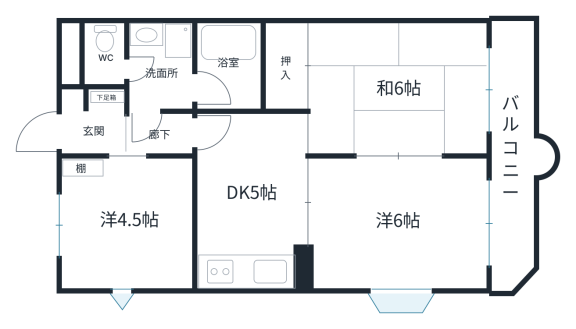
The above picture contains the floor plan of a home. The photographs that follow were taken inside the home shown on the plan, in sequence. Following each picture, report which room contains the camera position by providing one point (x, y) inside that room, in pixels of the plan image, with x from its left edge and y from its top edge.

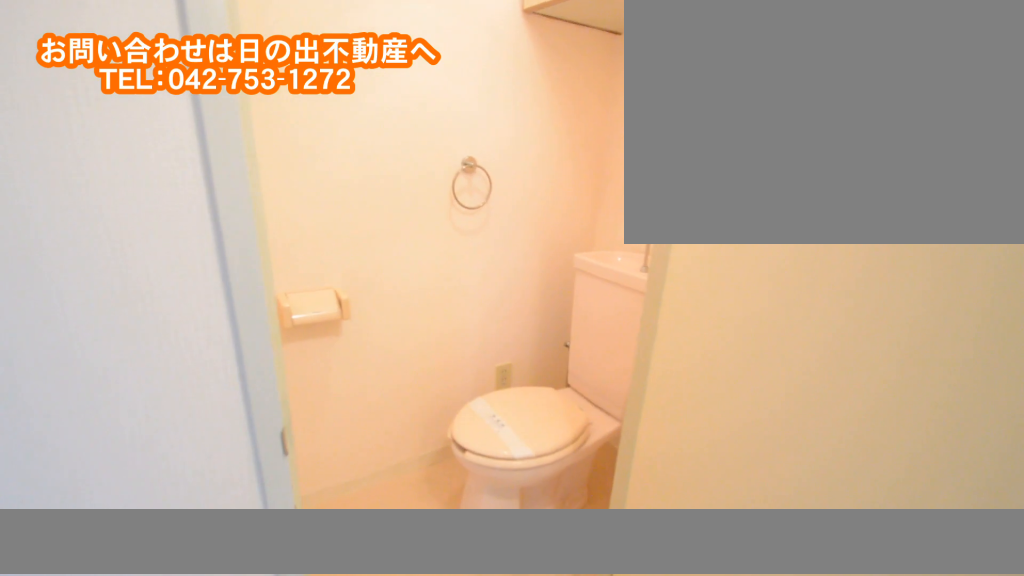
(104, 55)
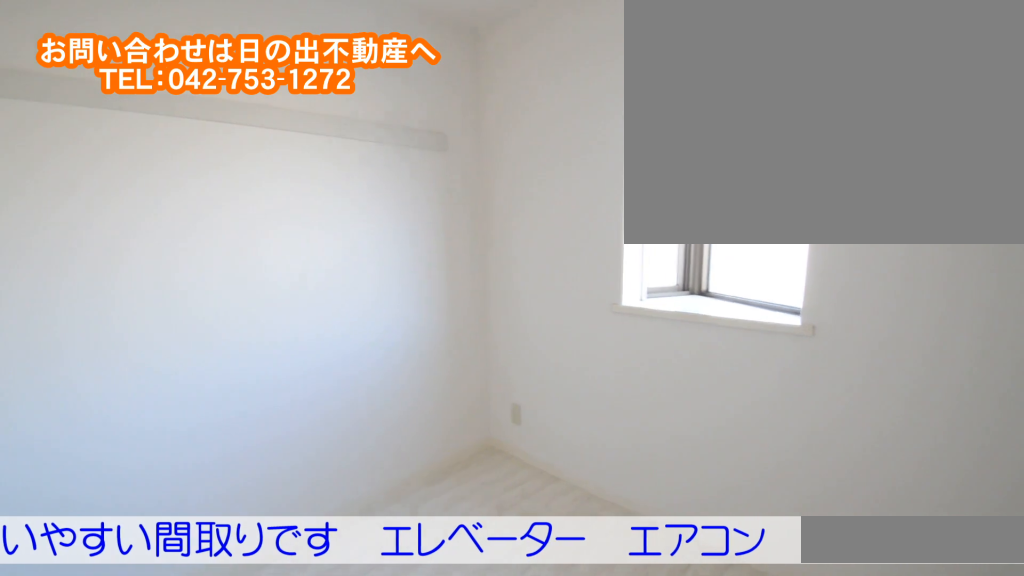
(128, 248)
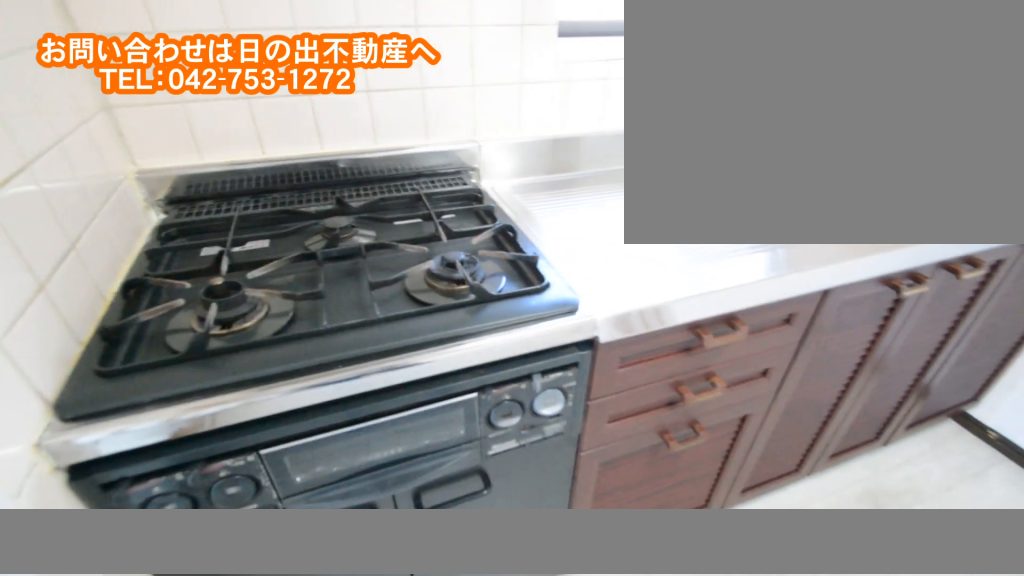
(258, 218)
